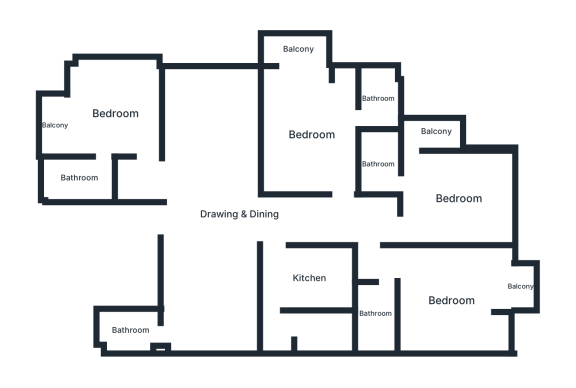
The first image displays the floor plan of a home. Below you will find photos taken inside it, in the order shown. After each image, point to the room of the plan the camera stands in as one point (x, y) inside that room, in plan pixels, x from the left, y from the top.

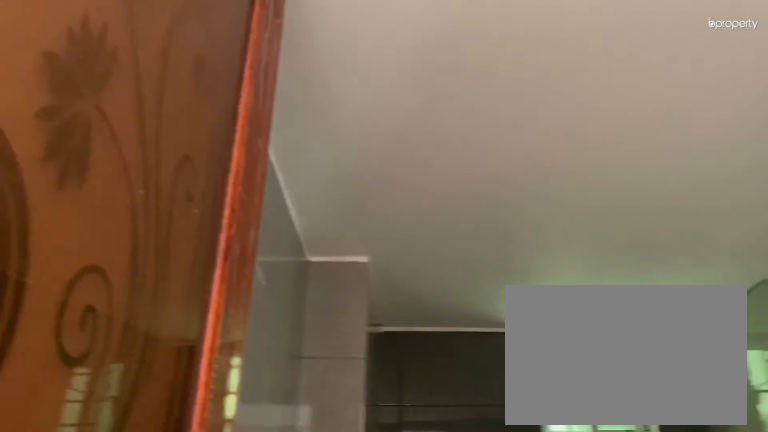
(375, 312)
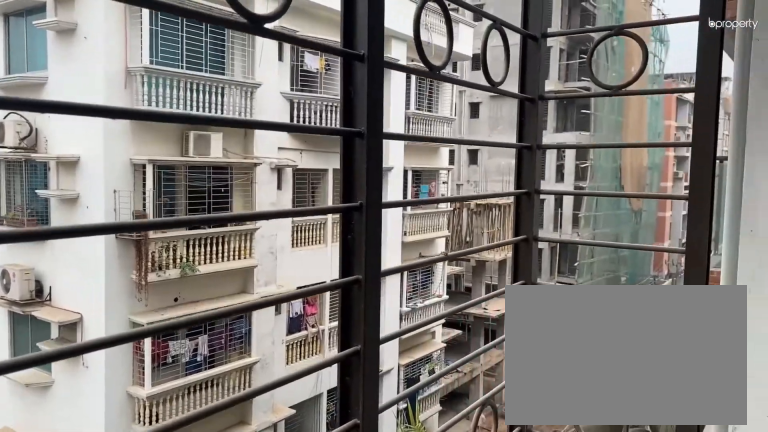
(521, 286)
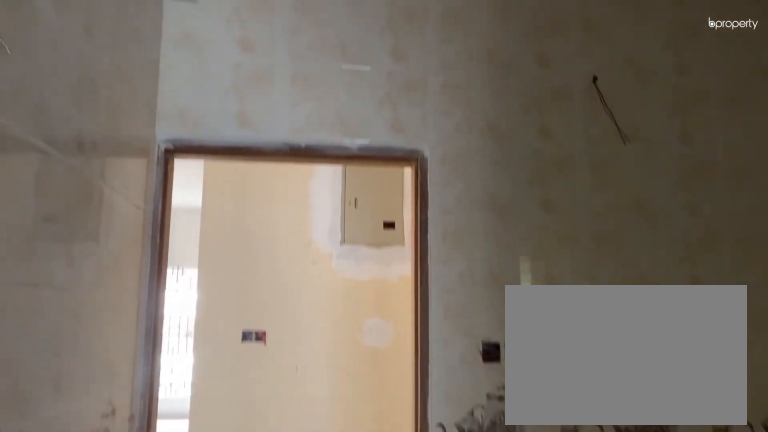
(310, 278)
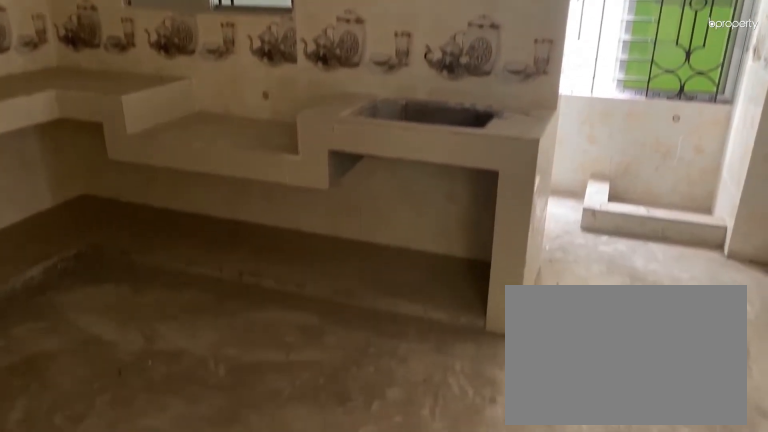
(310, 278)
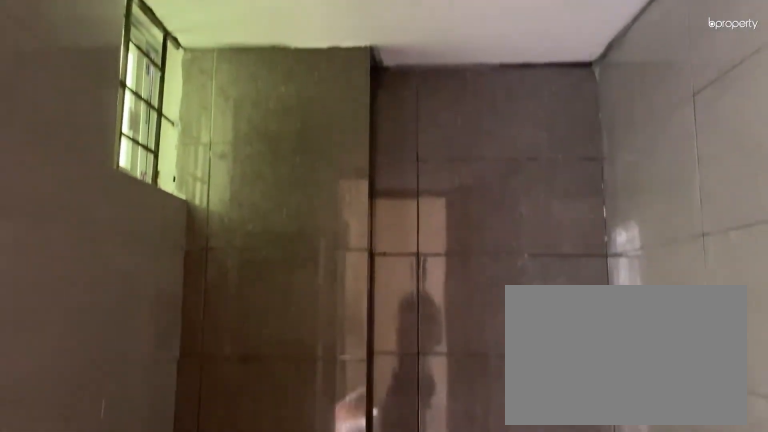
(131, 330)
